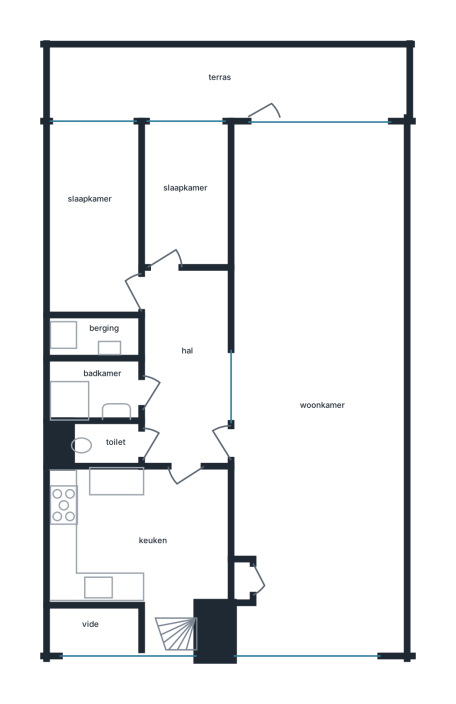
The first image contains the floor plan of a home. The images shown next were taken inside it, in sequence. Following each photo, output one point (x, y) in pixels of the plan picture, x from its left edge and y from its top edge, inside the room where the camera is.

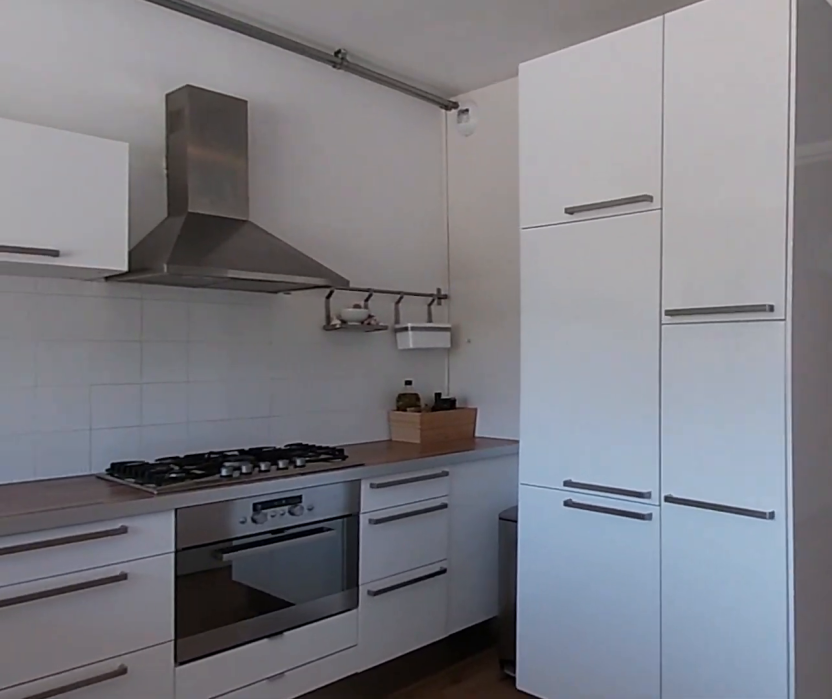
(141, 539)
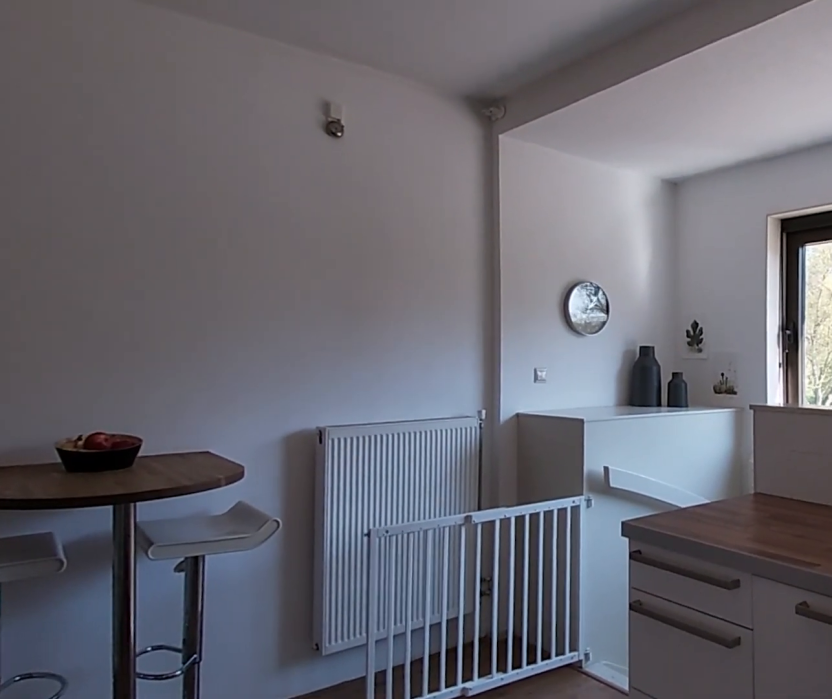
(141, 539)
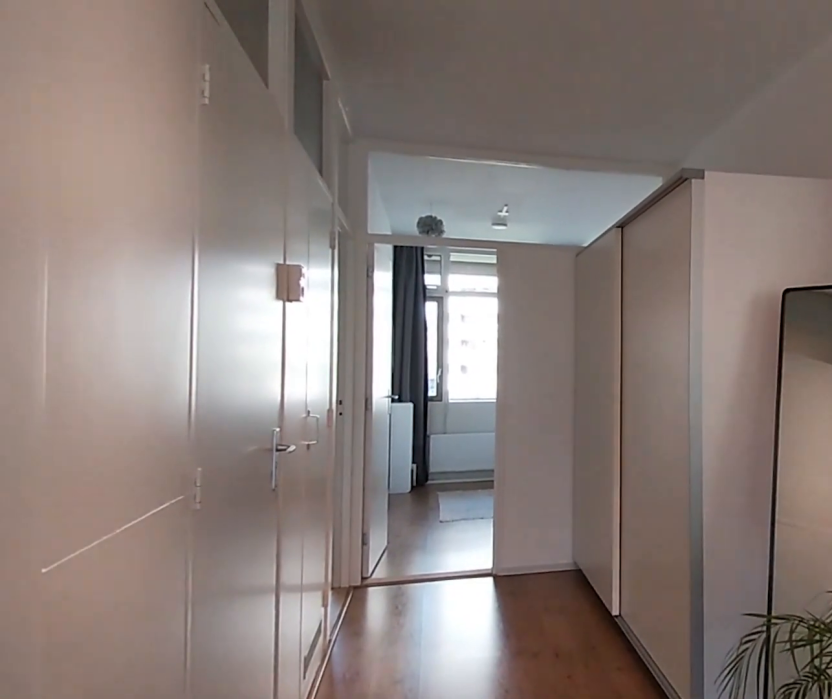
(186, 368)
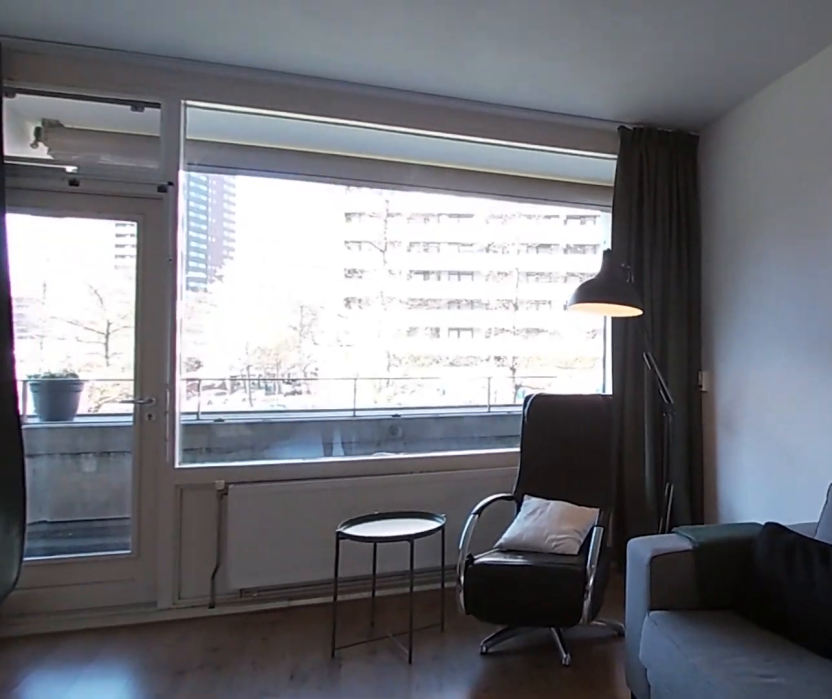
(328, 256)
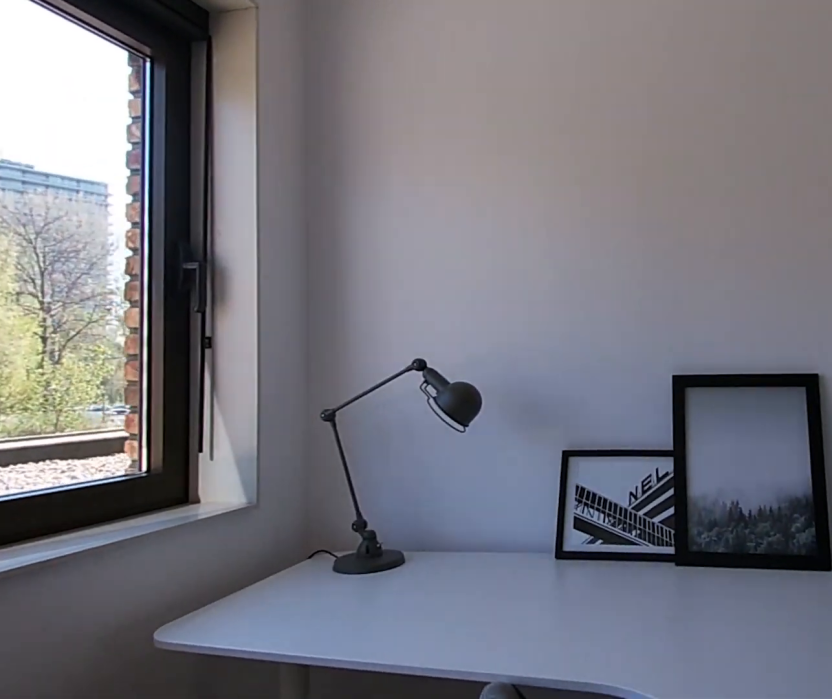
(328, 256)
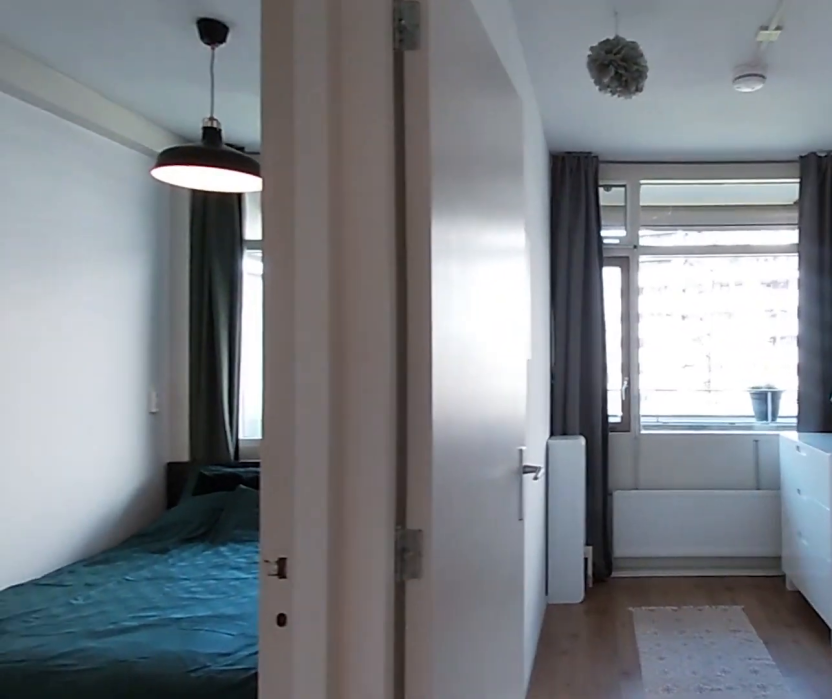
(186, 368)
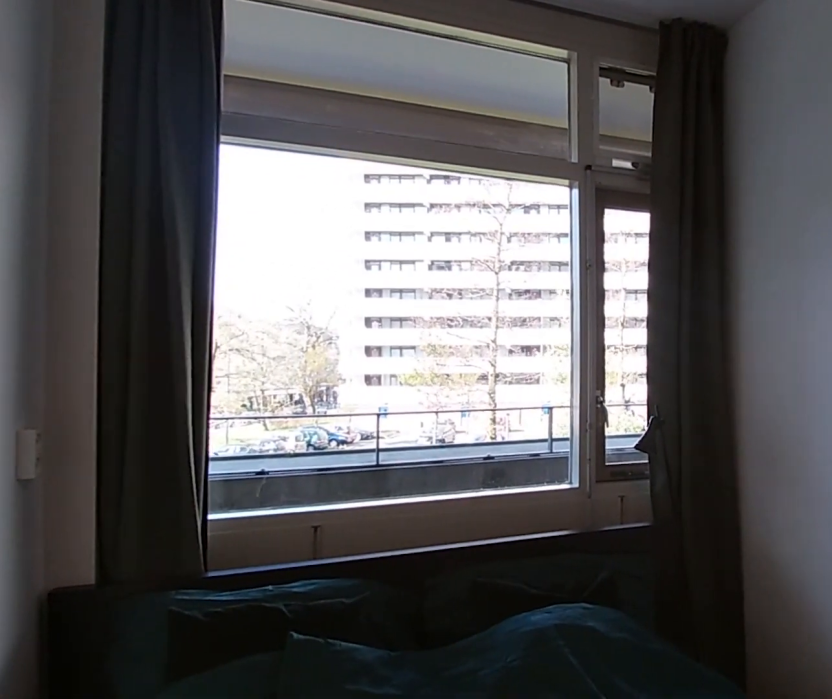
(96, 220)
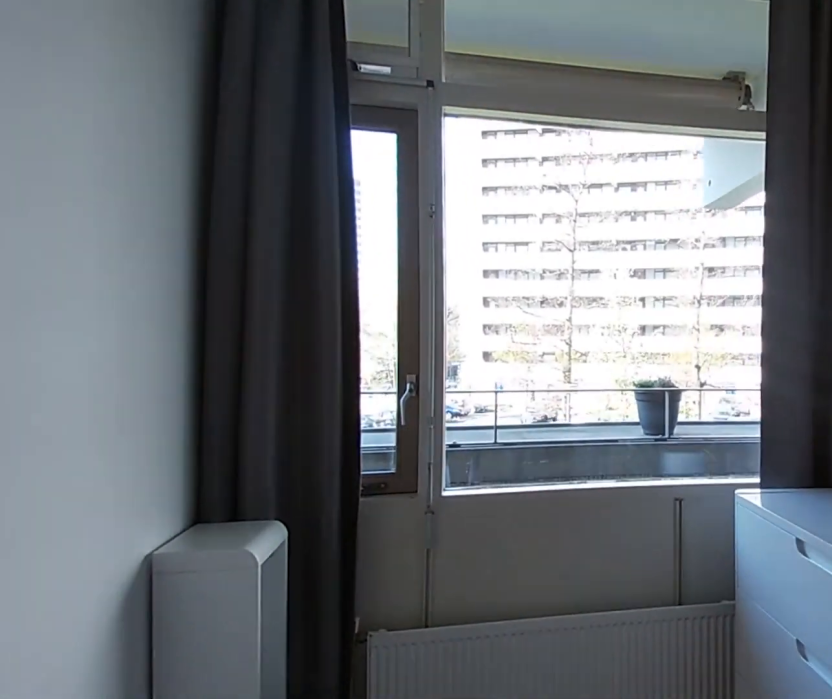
(185, 196)
